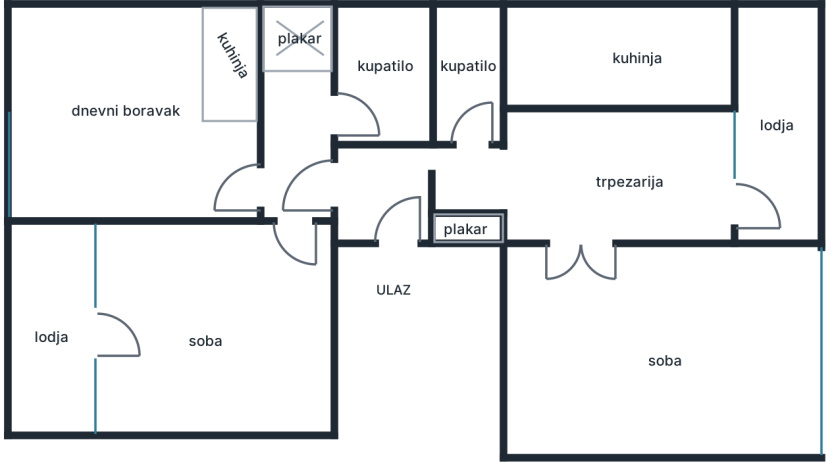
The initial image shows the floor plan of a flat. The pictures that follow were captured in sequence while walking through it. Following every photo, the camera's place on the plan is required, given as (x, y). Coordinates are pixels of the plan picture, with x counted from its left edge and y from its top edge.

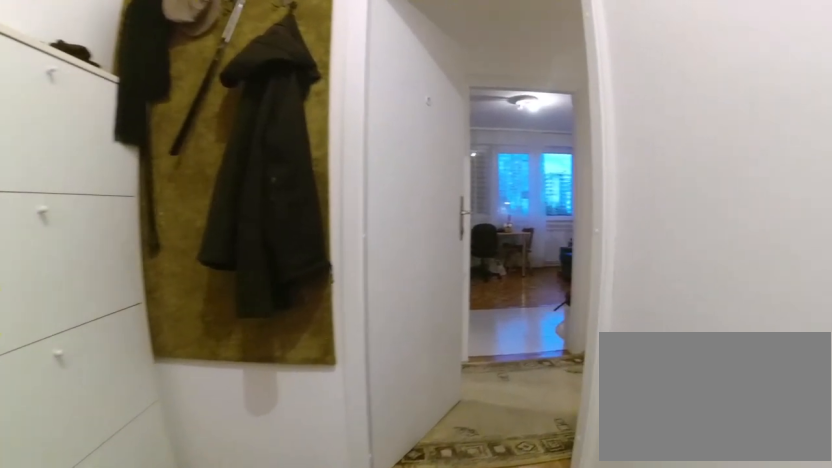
(410, 195)
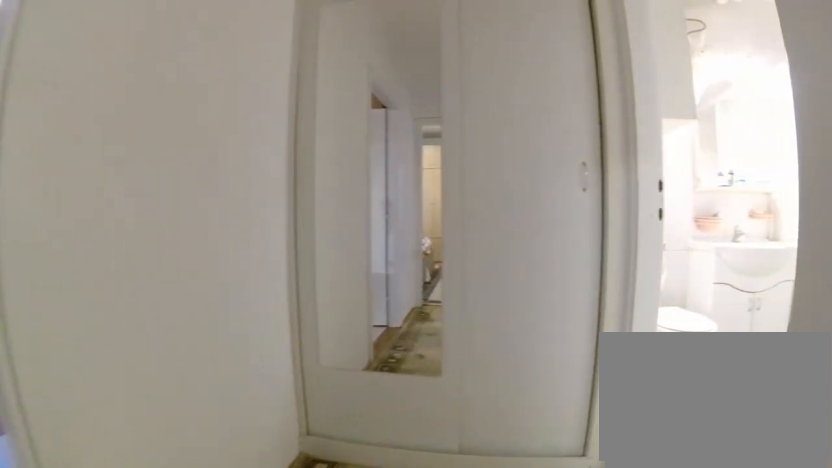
(312, 161)
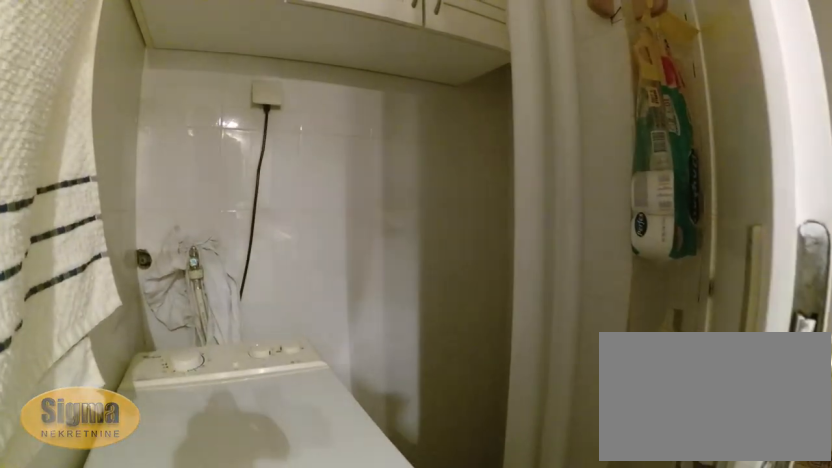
(411, 88)
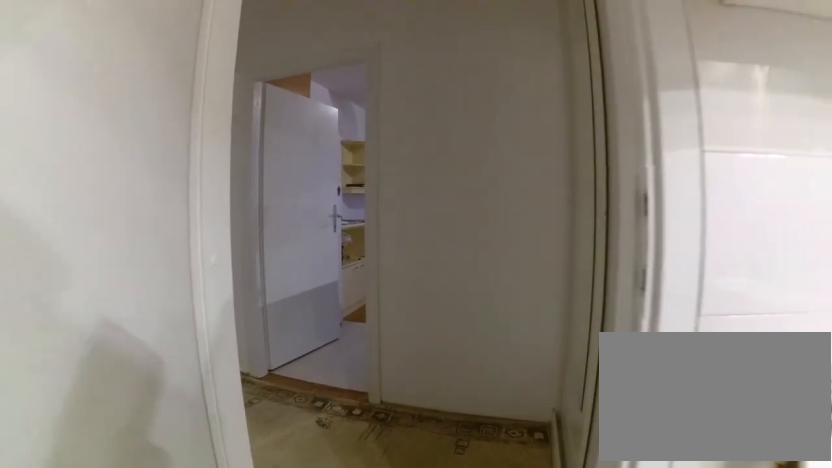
(369, 96)
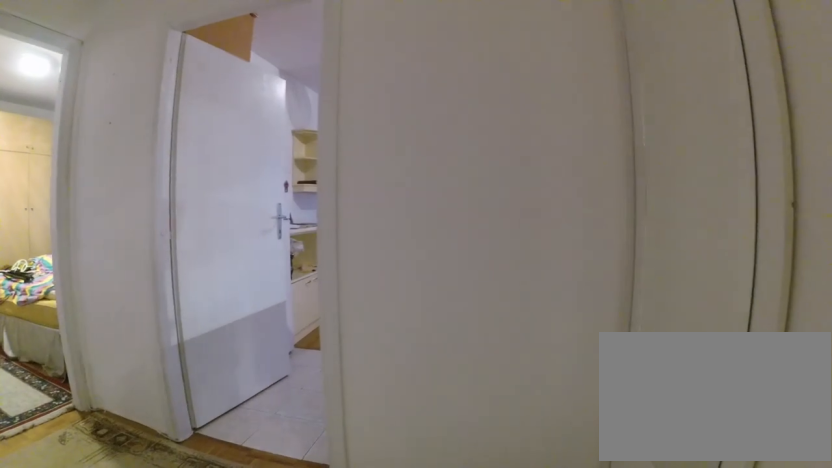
(336, 97)
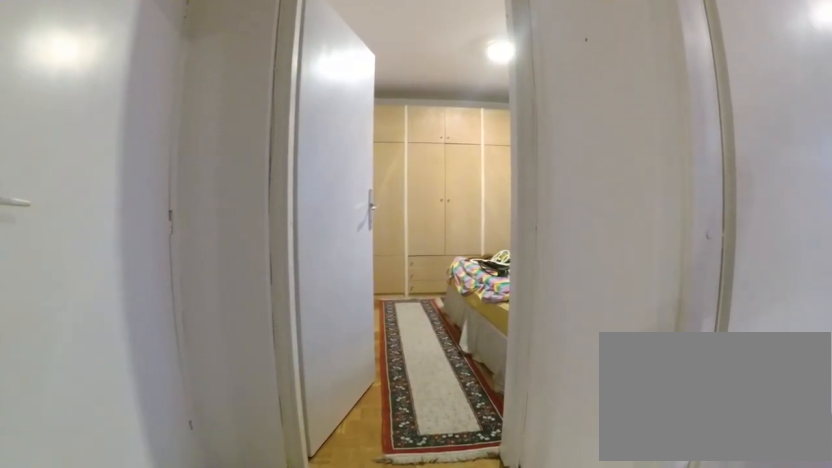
(302, 113)
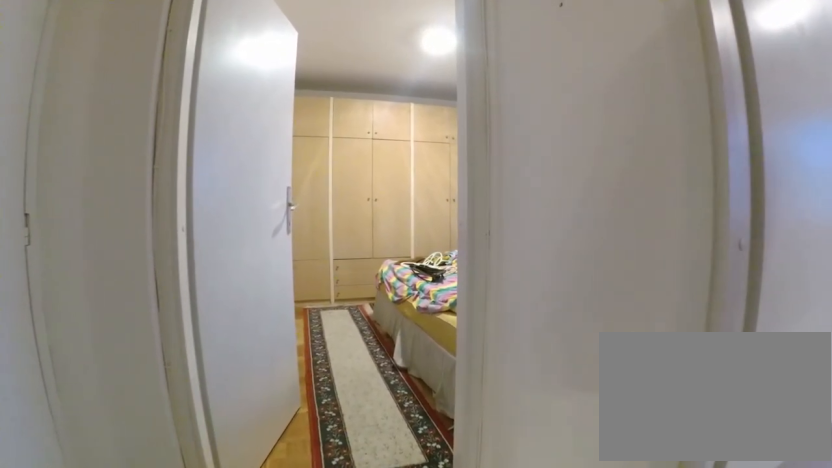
(304, 128)
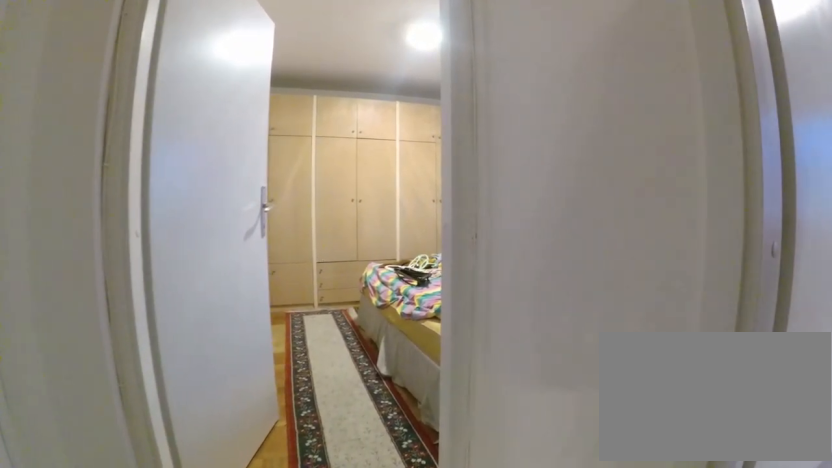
(306, 134)
